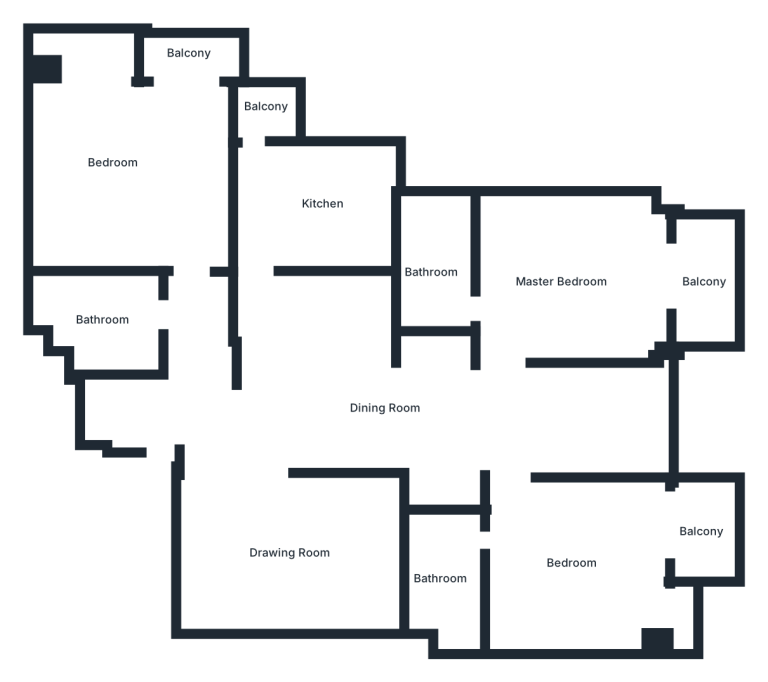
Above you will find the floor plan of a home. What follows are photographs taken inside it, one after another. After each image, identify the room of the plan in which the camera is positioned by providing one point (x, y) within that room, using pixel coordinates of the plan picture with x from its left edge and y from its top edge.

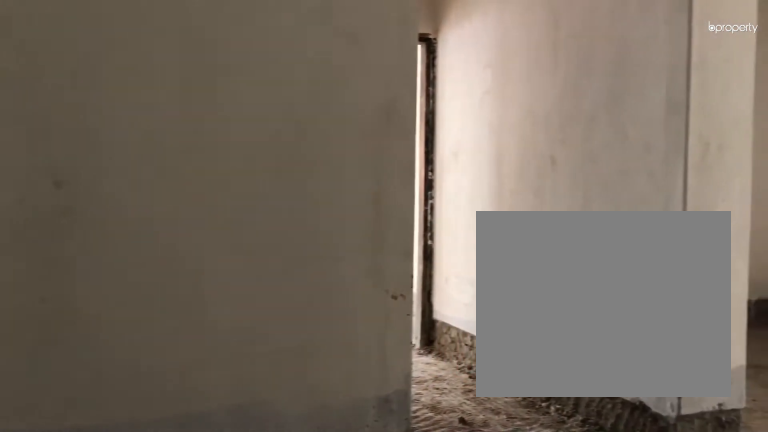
(255, 434)
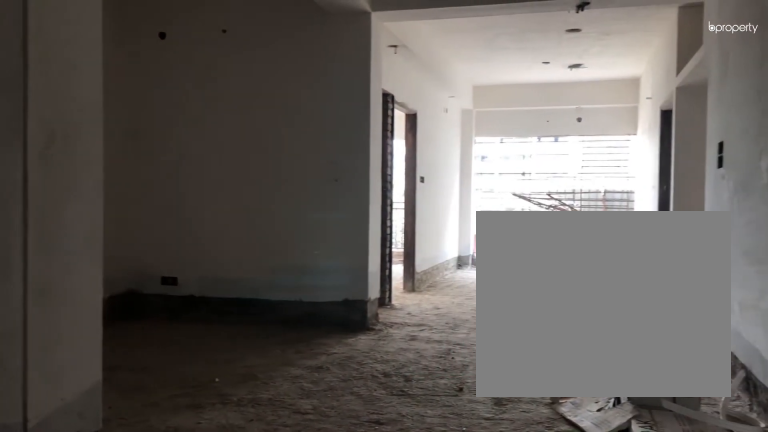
(255, 434)
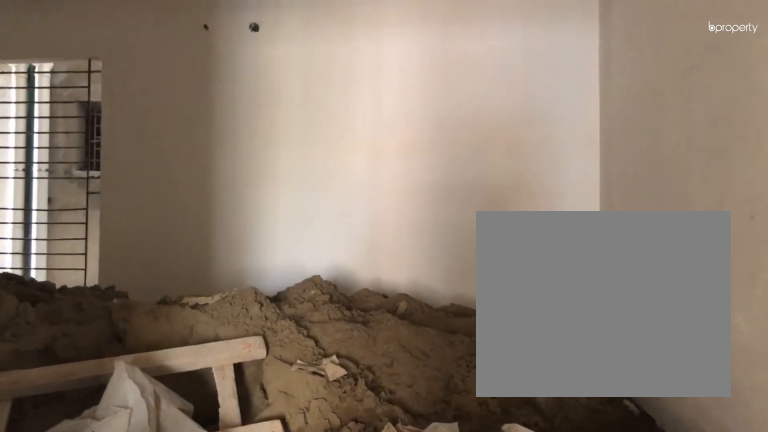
(367, 509)
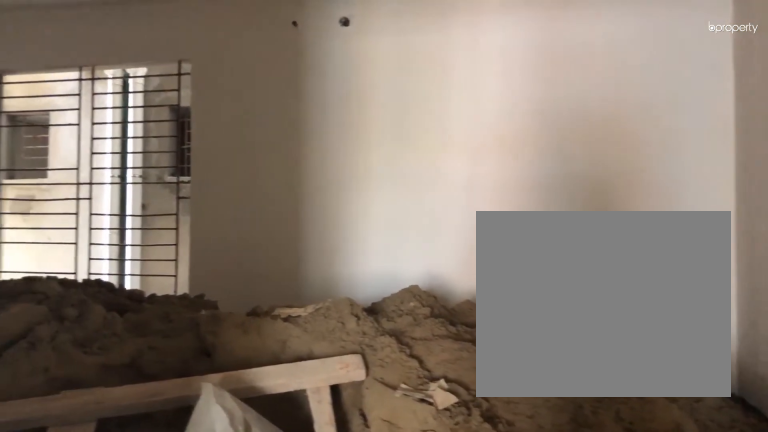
(367, 509)
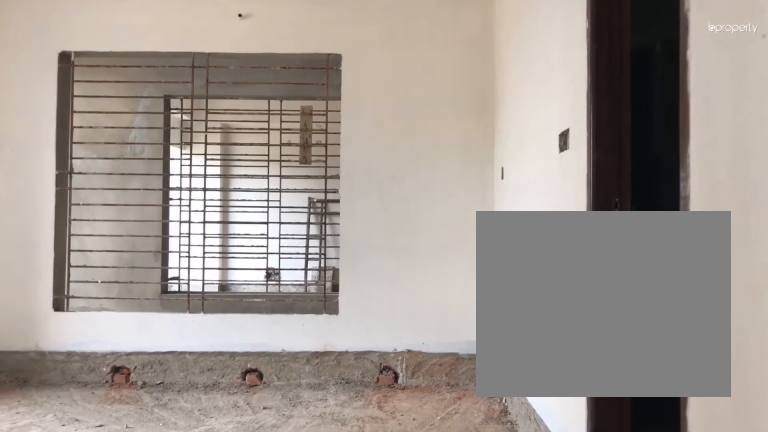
(525, 524)
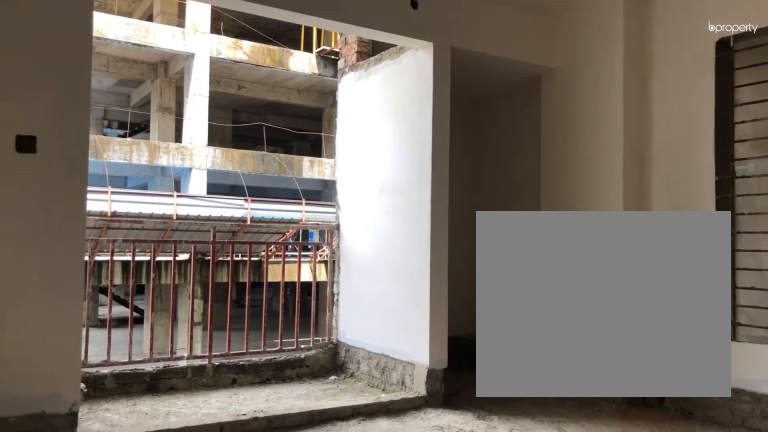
(575, 572)
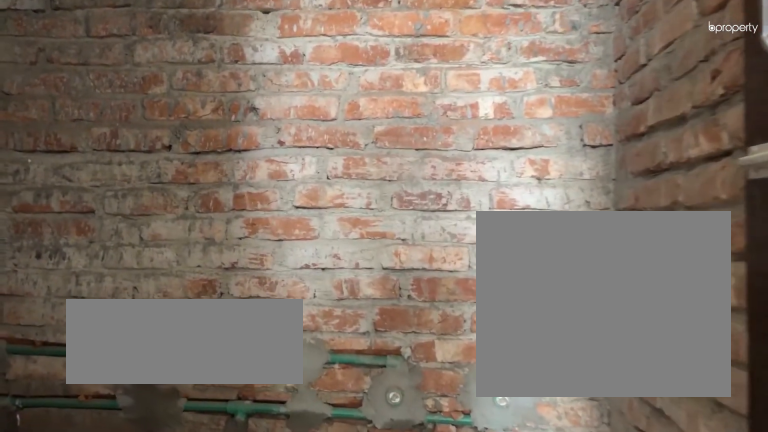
(450, 568)
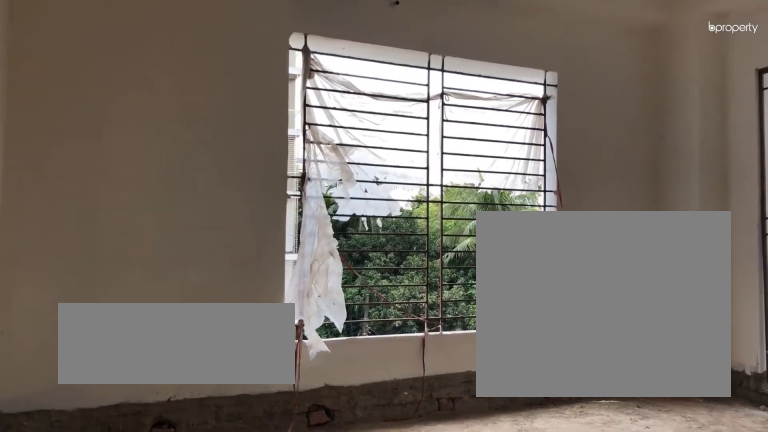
(578, 279)
